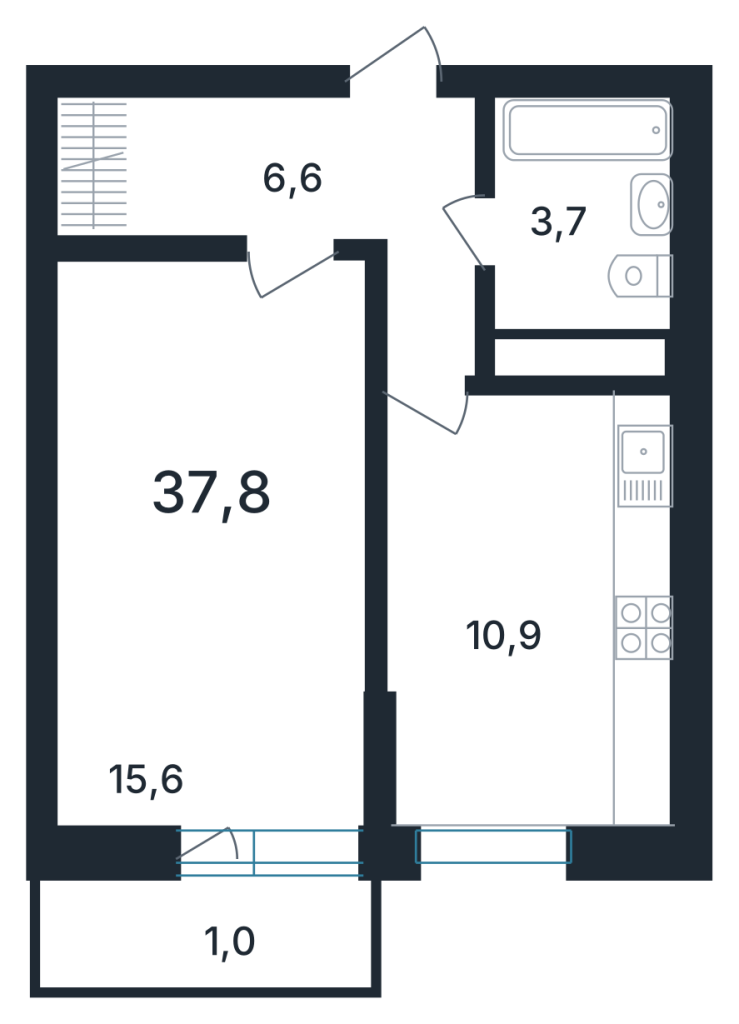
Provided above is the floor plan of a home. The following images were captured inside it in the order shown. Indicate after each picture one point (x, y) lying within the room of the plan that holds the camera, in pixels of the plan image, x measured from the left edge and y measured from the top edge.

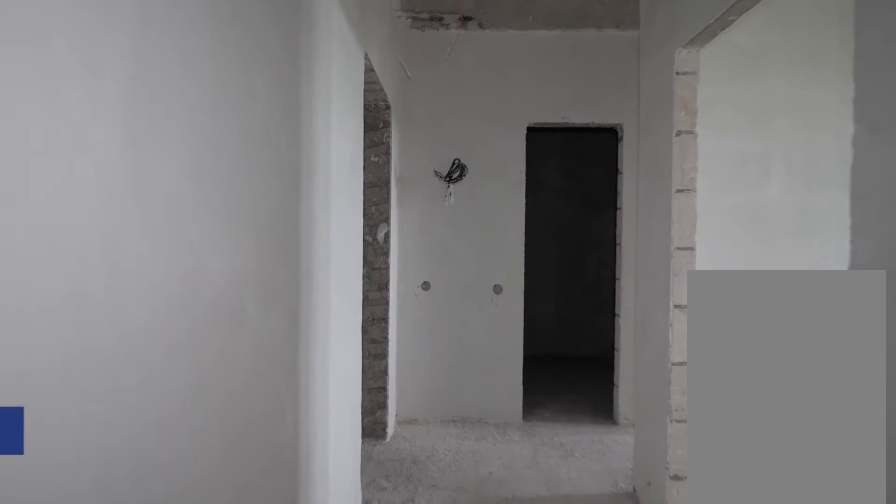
(295, 191)
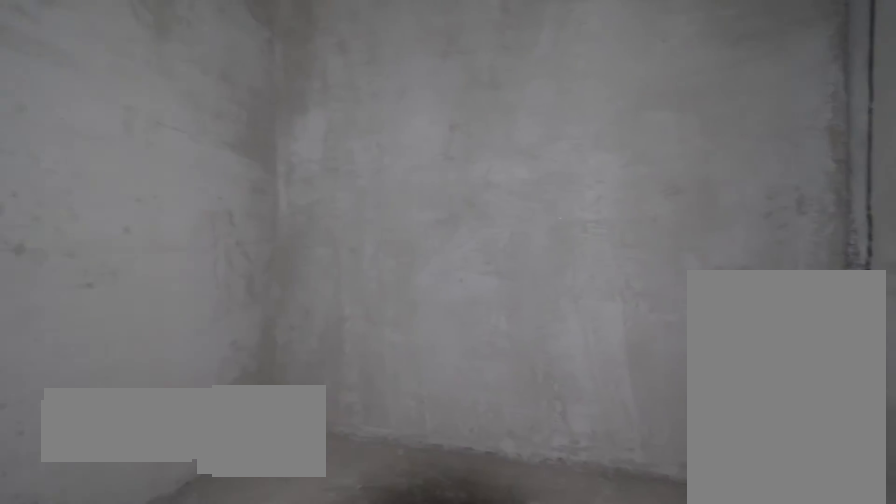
(583, 211)
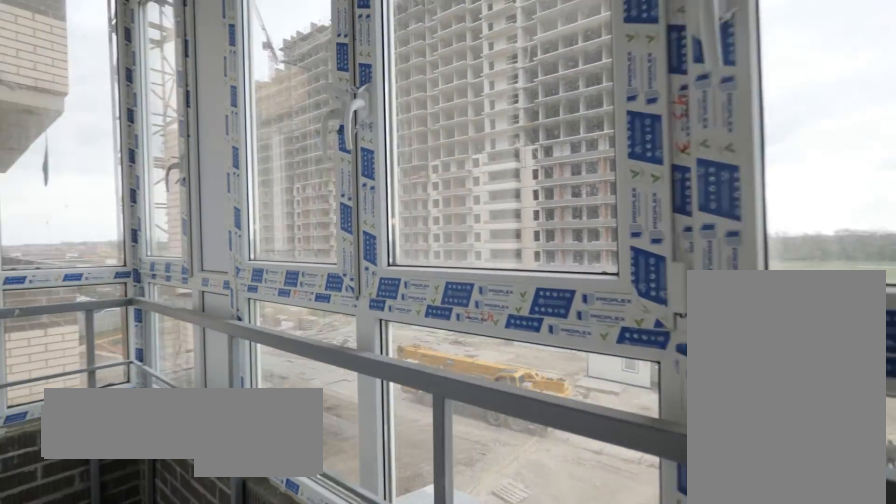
(212, 934)
